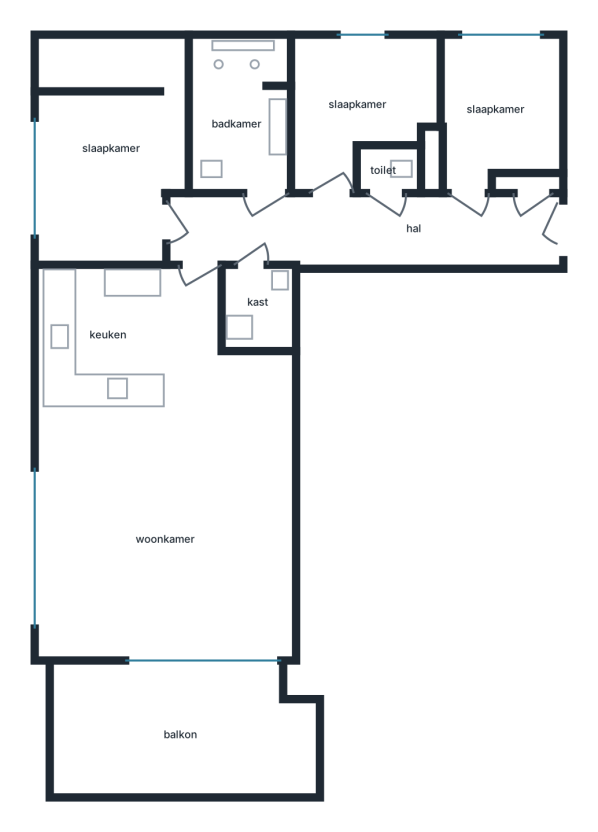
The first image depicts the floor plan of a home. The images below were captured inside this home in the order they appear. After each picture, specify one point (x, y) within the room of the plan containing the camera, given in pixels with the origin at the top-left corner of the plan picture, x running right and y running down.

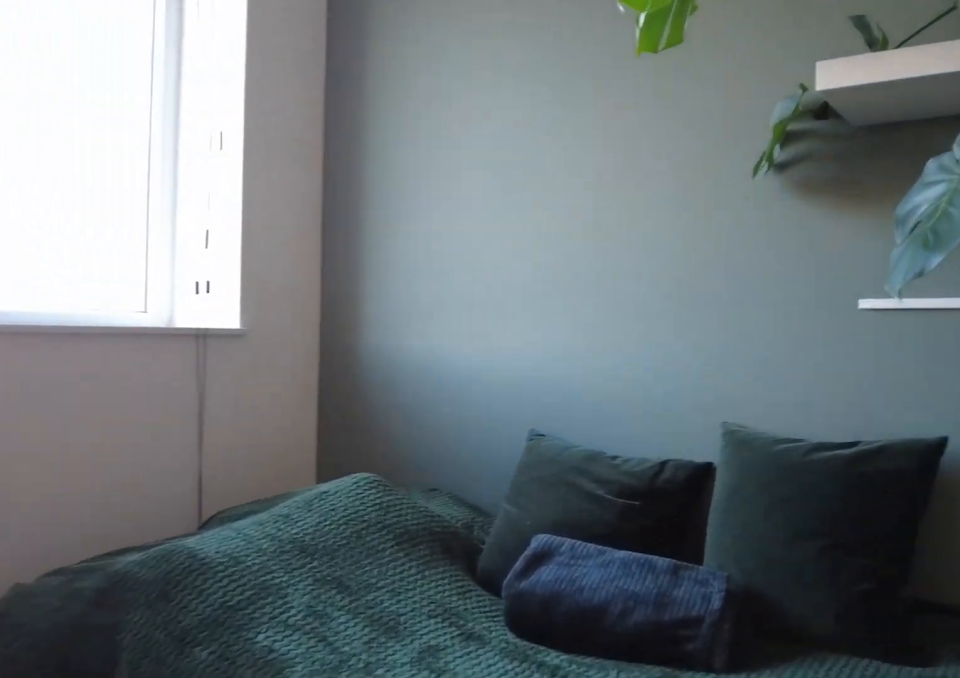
(493, 114)
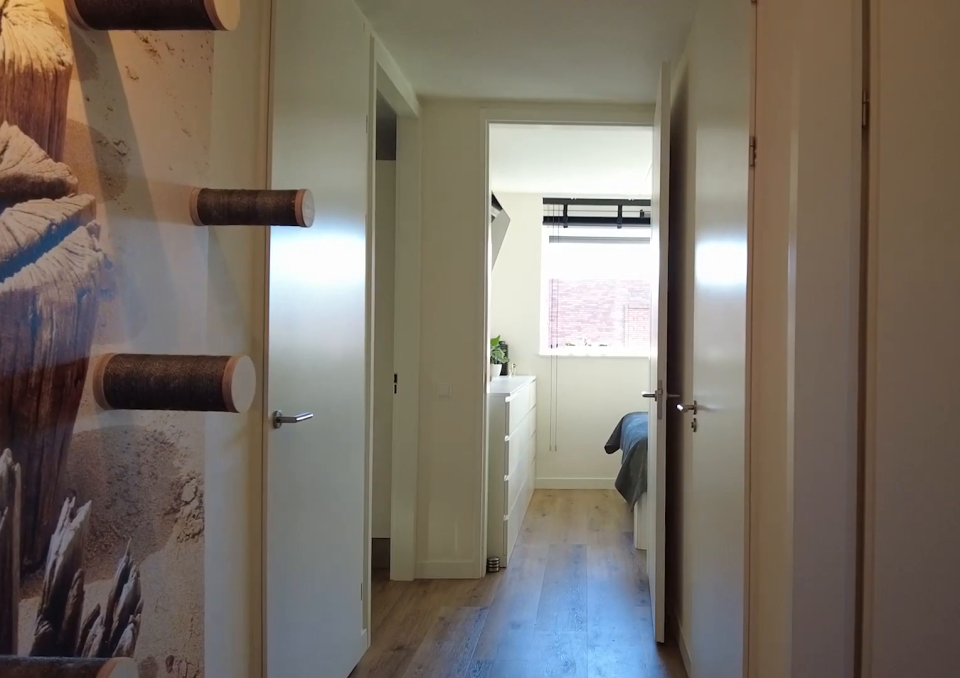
(361, 228)
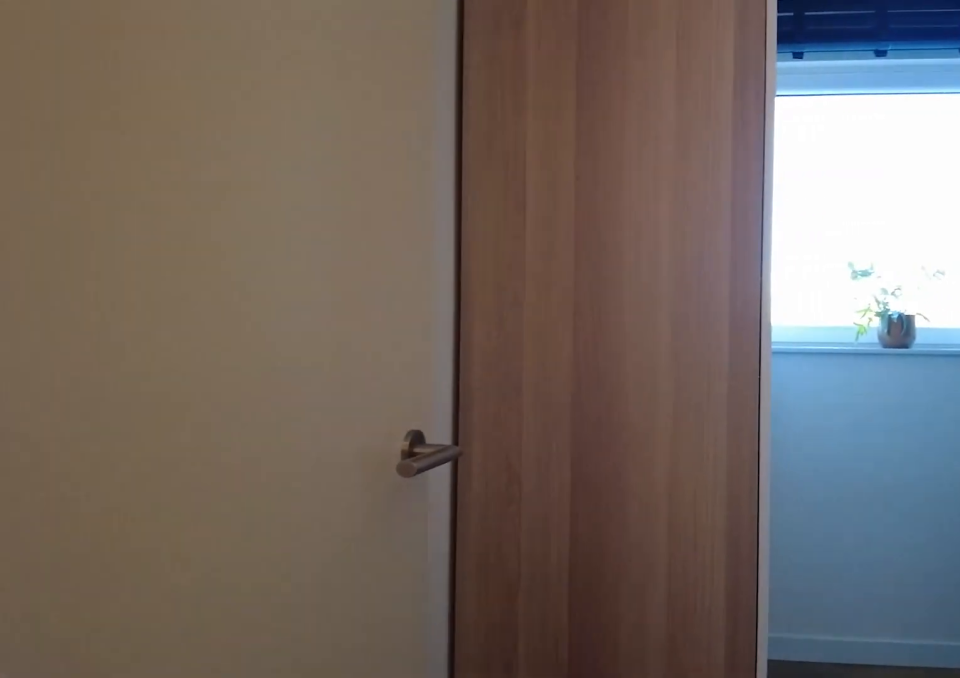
(356, 104)
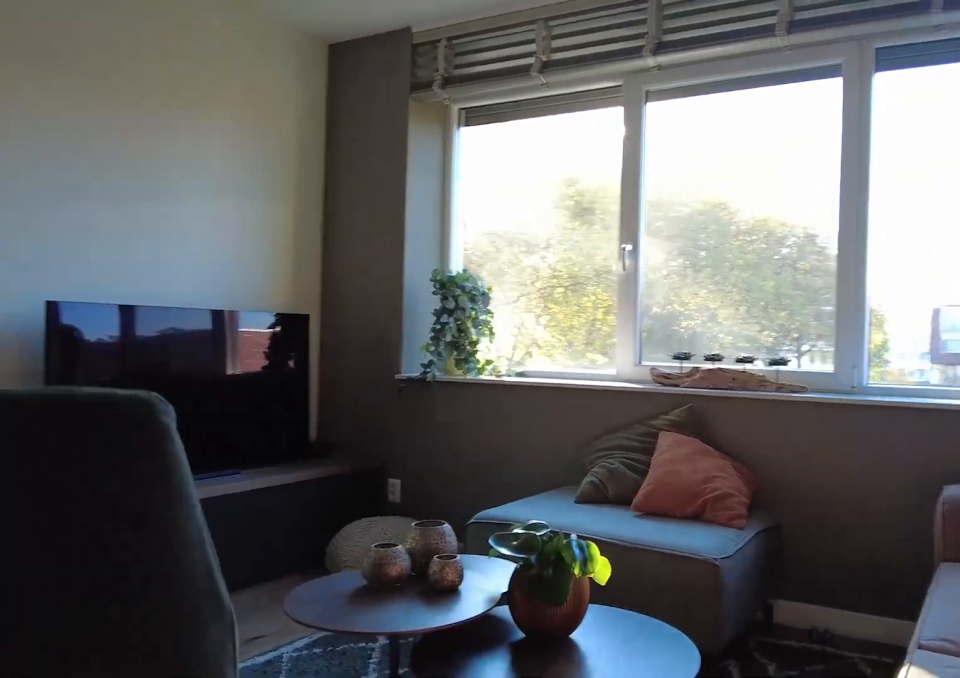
(160, 471)
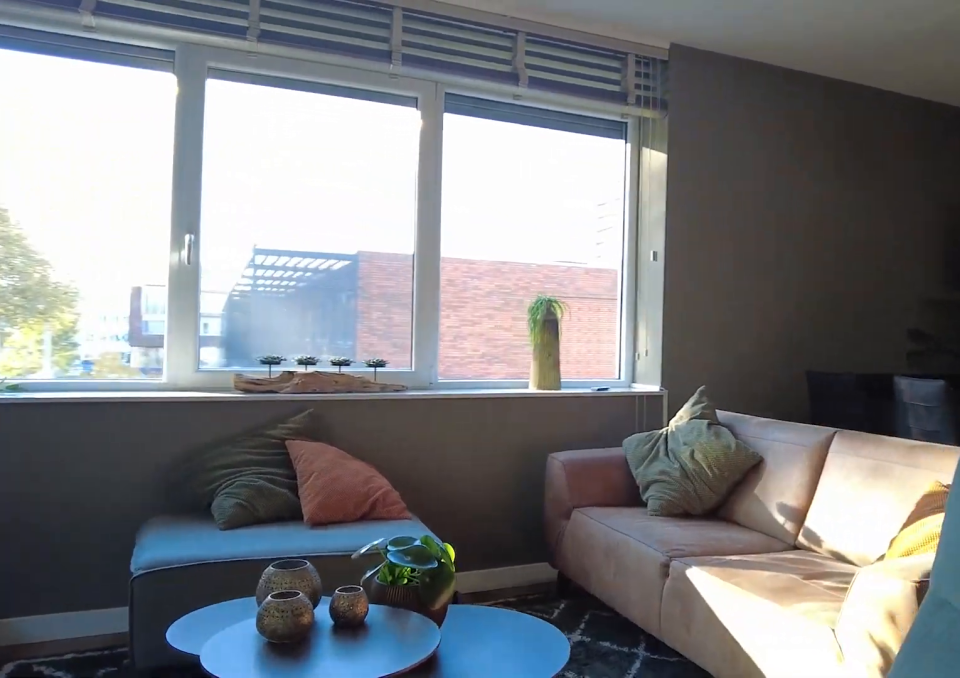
(160, 471)
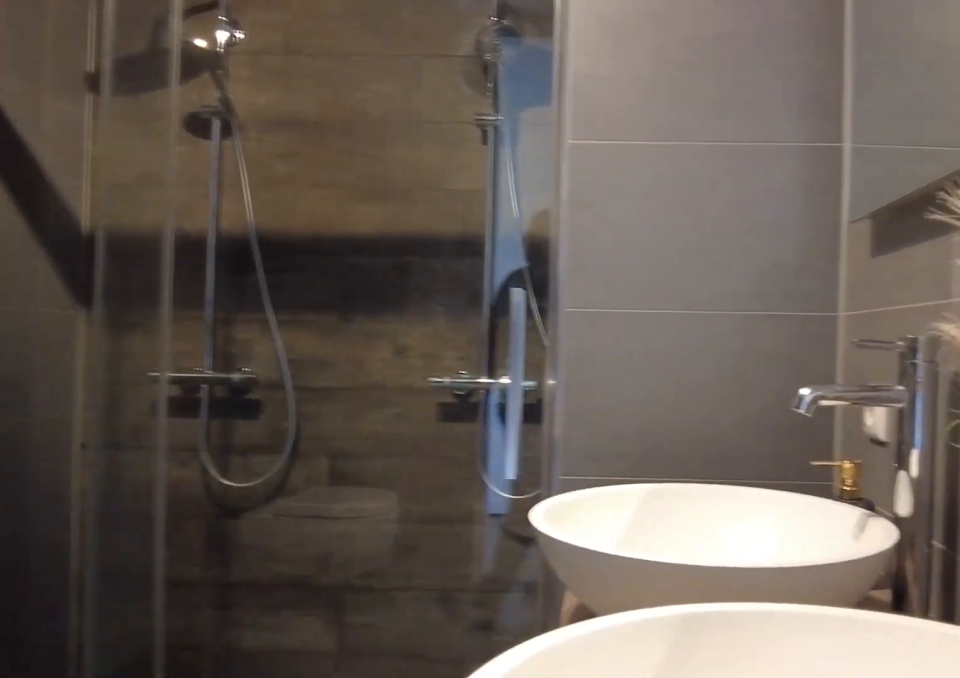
(240, 117)
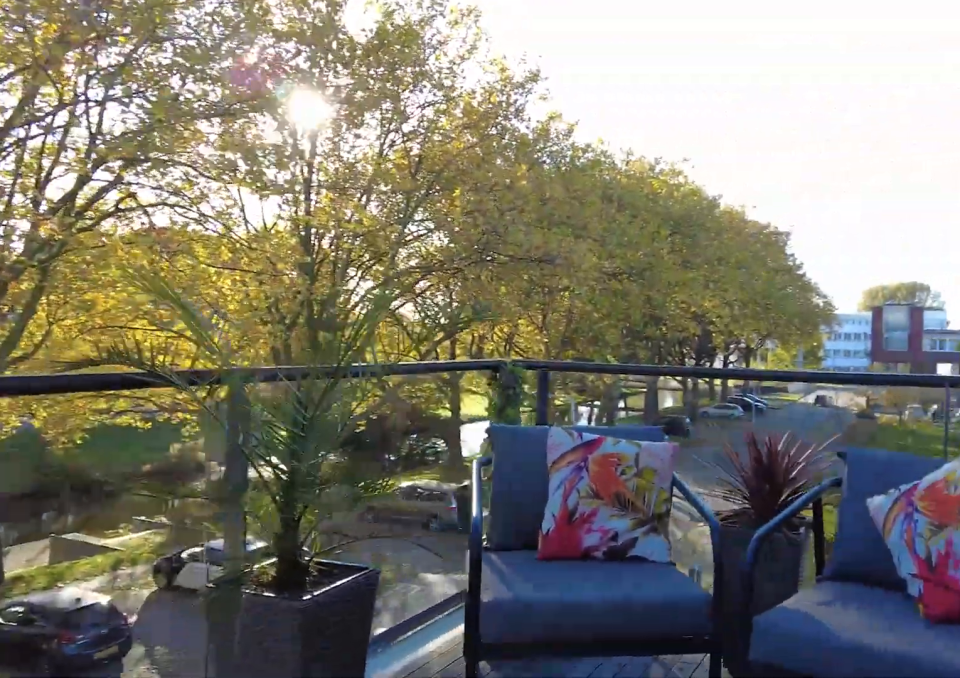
(181, 731)
